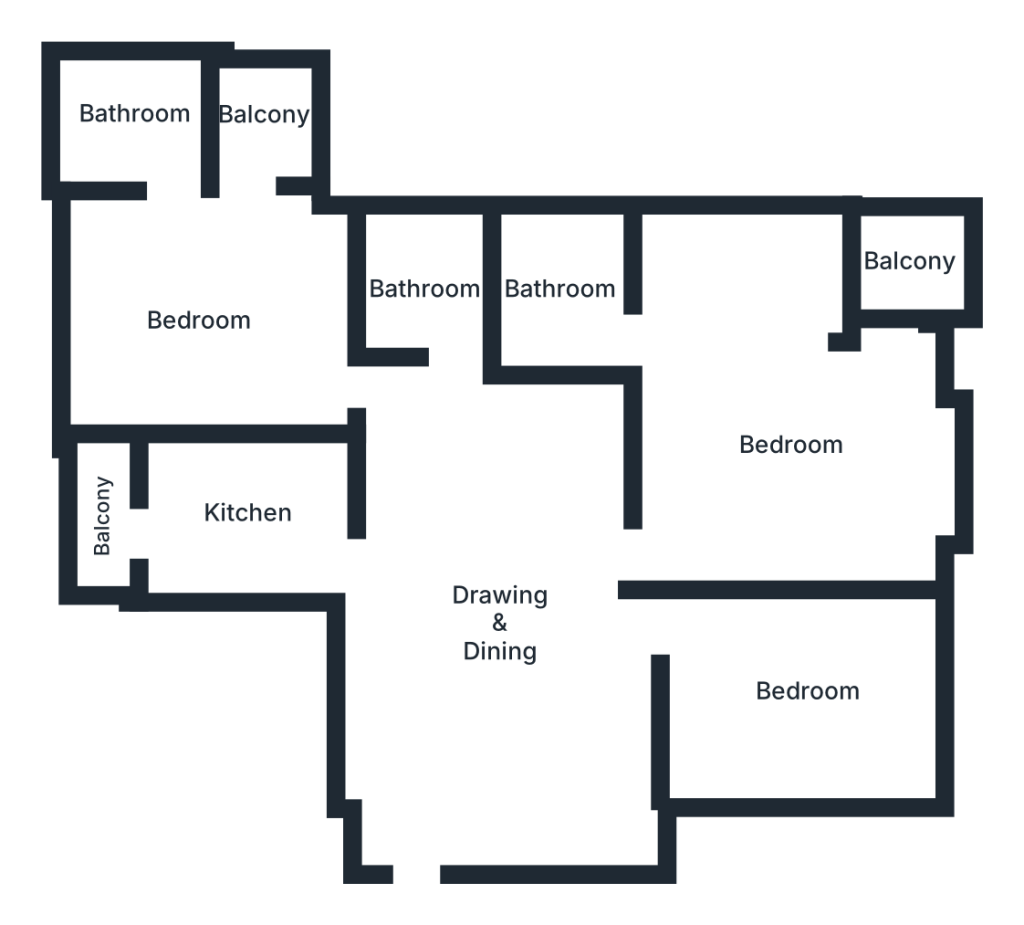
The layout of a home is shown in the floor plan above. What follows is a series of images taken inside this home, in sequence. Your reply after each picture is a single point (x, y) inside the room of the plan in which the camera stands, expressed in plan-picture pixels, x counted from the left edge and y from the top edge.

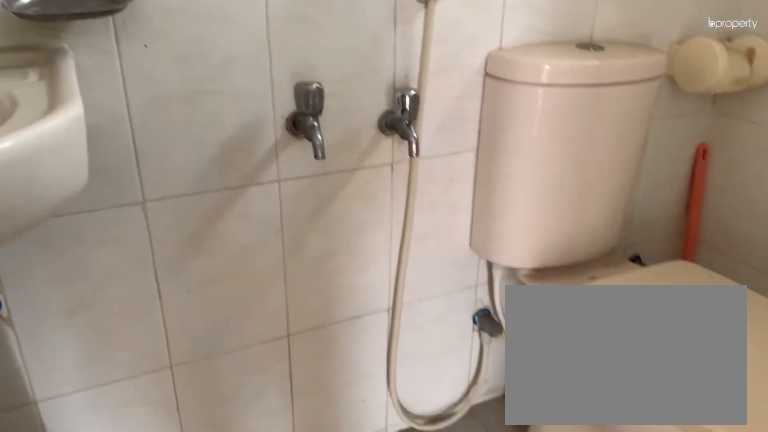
(565, 288)
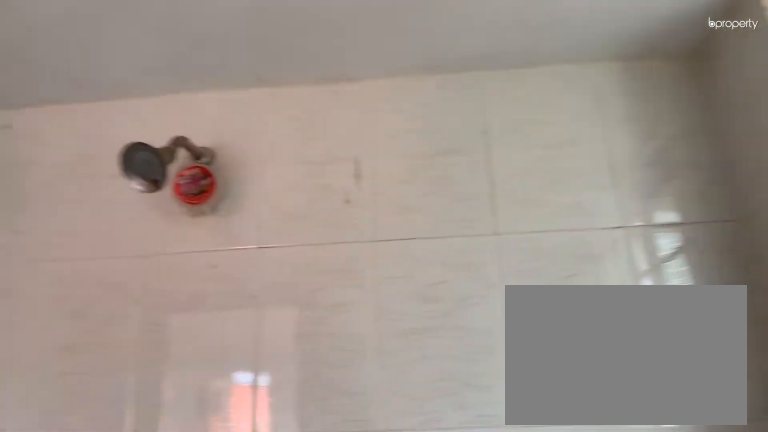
(565, 288)
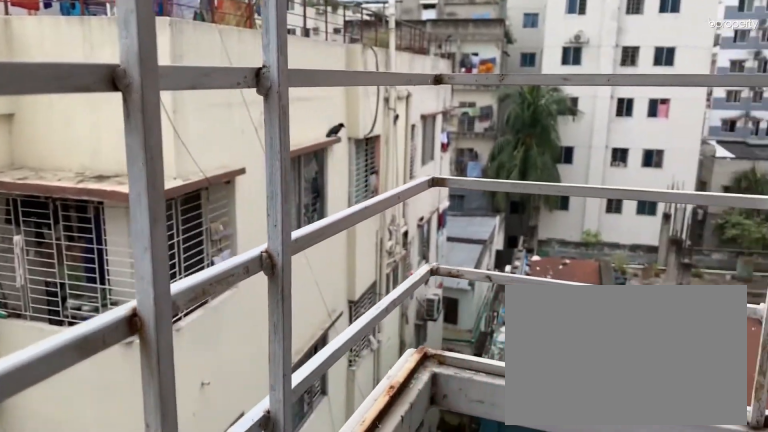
(907, 269)
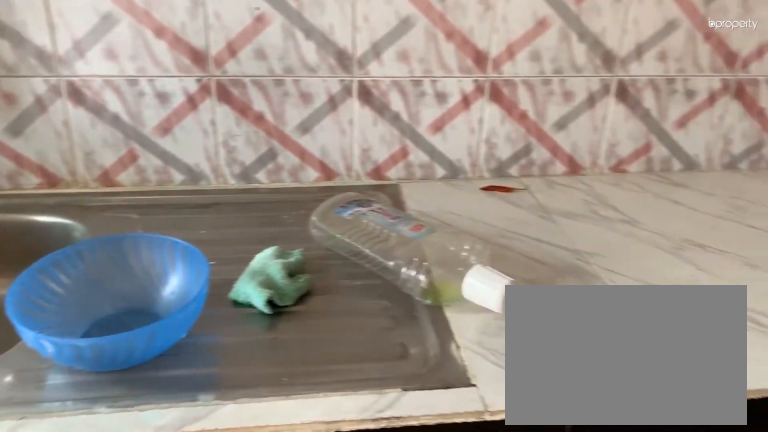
(245, 518)
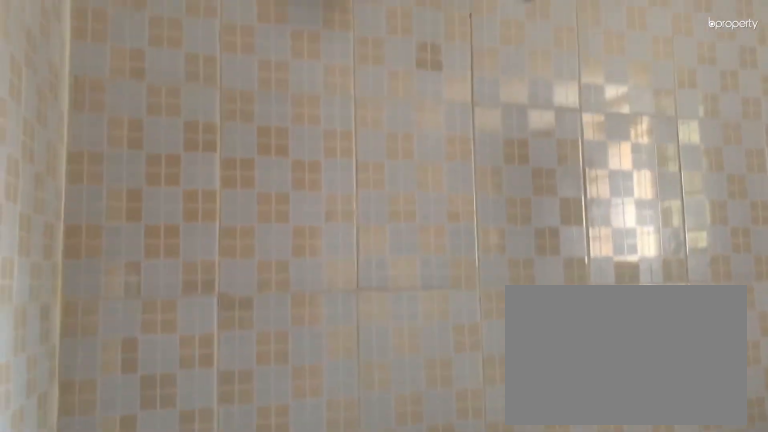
(444, 307)
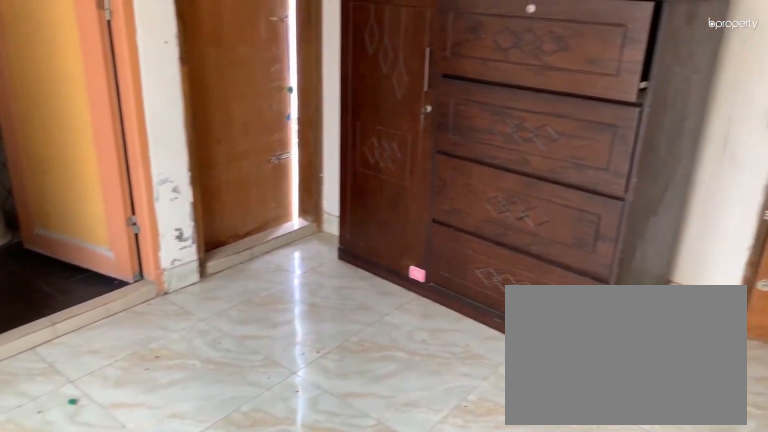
(203, 330)
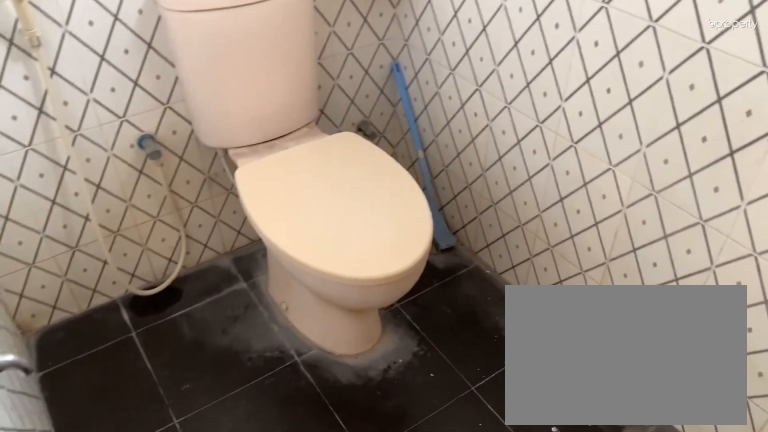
(137, 107)
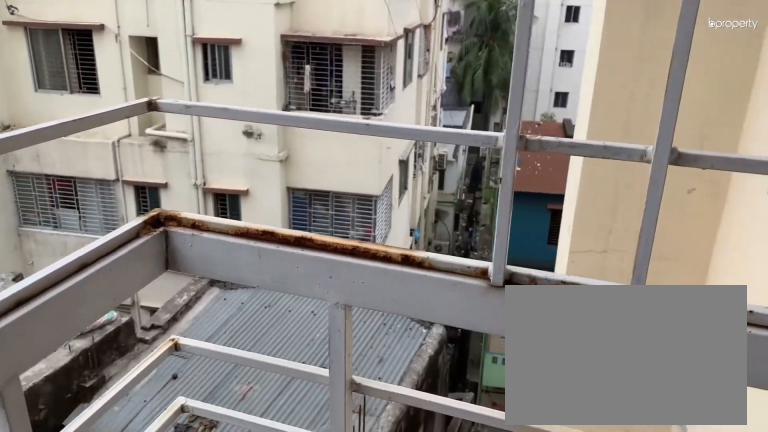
(252, 129)
